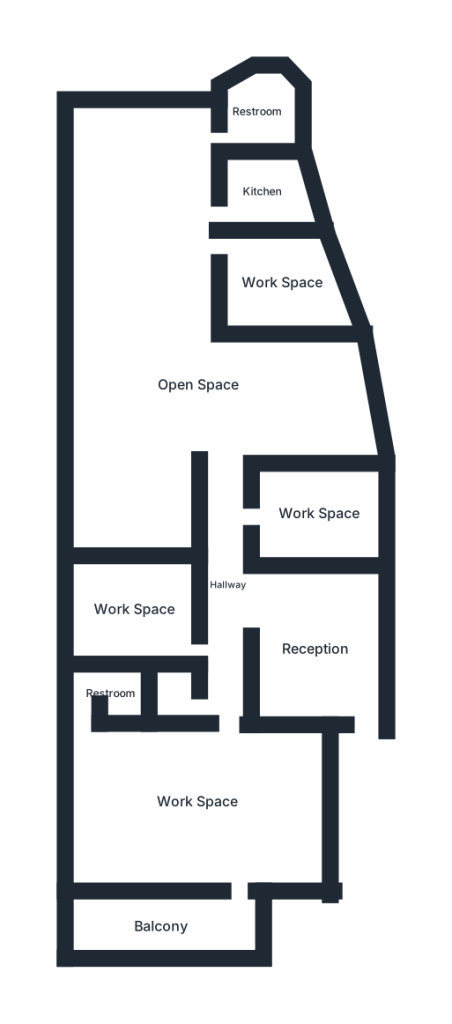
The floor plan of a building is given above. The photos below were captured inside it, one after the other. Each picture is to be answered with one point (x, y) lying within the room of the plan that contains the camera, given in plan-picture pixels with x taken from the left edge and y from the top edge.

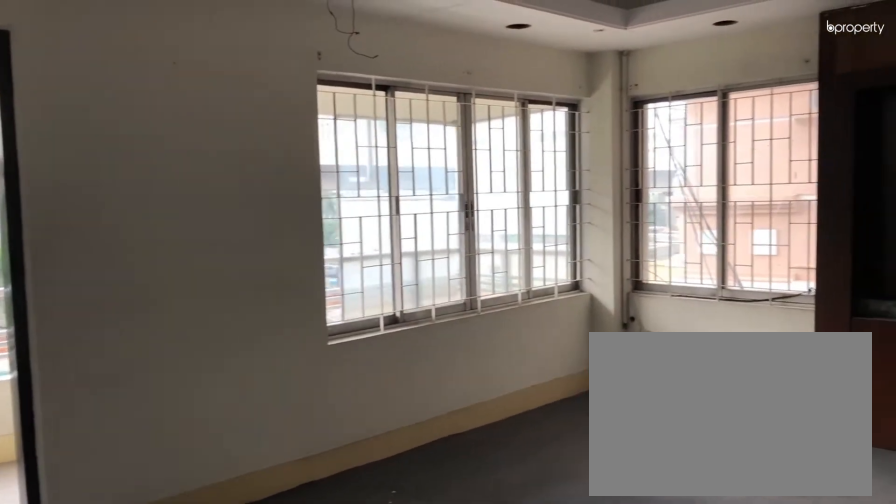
(197, 803)
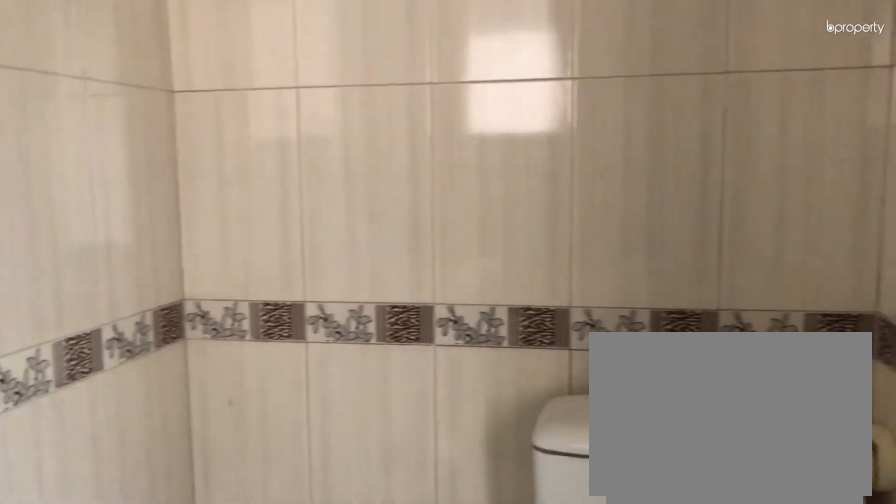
(105, 698)
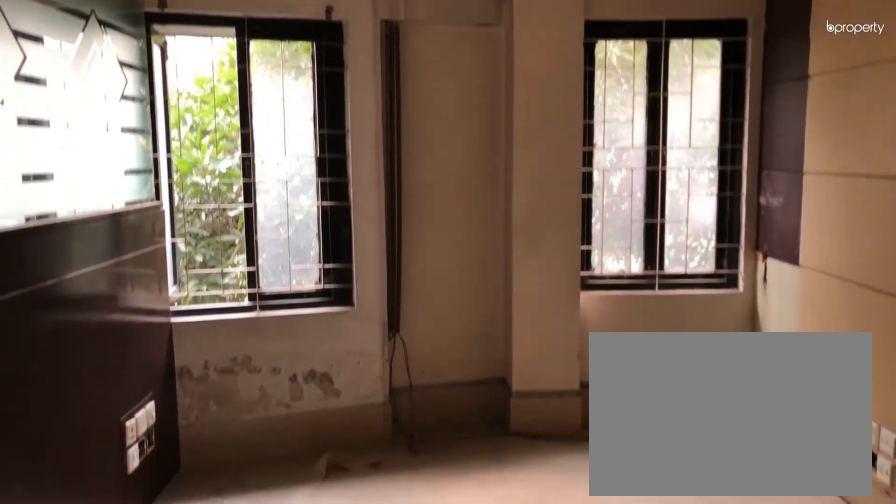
(319, 512)
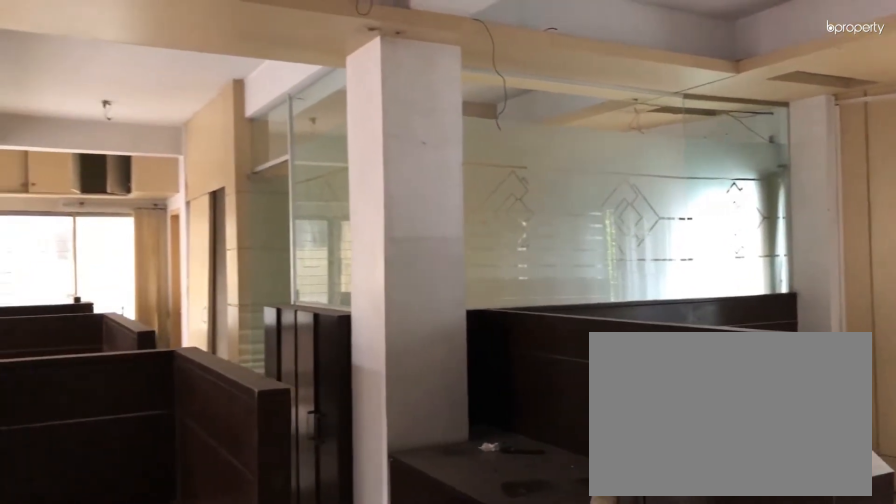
(197, 386)
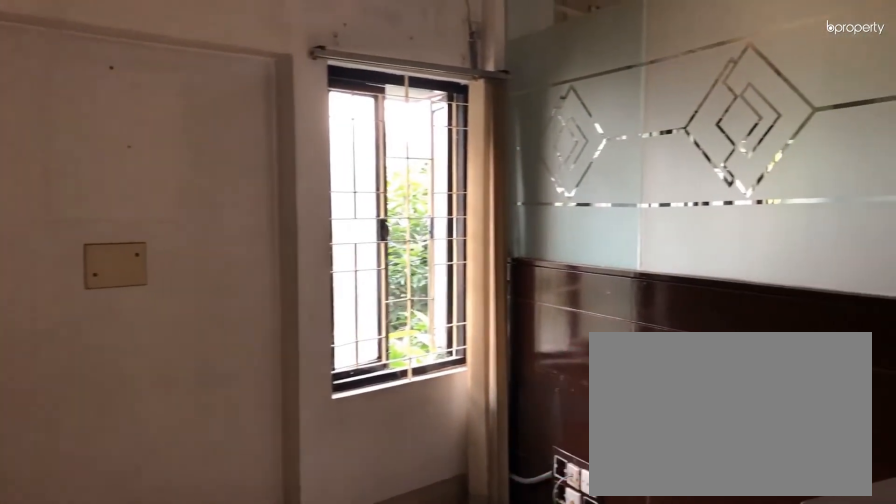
(285, 278)
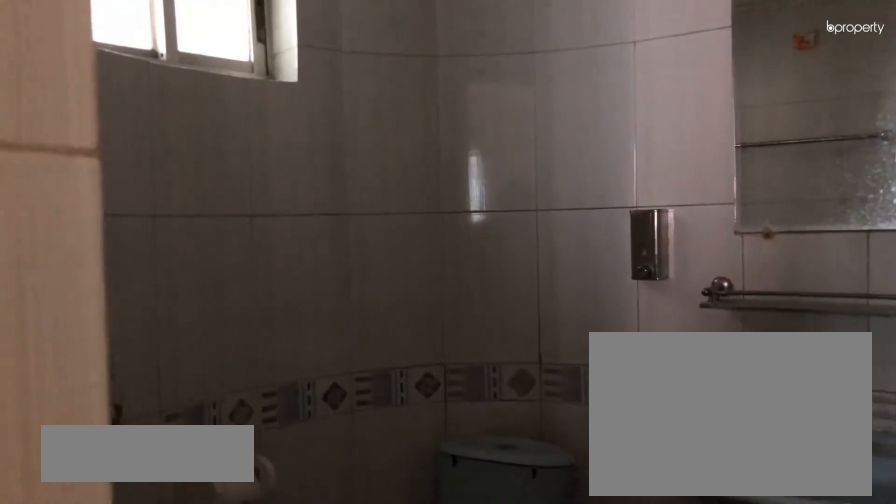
(254, 108)
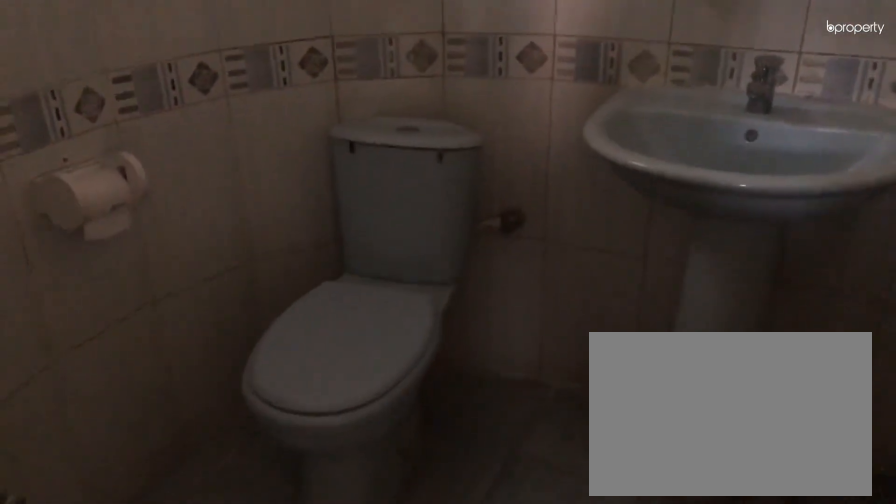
(254, 108)
